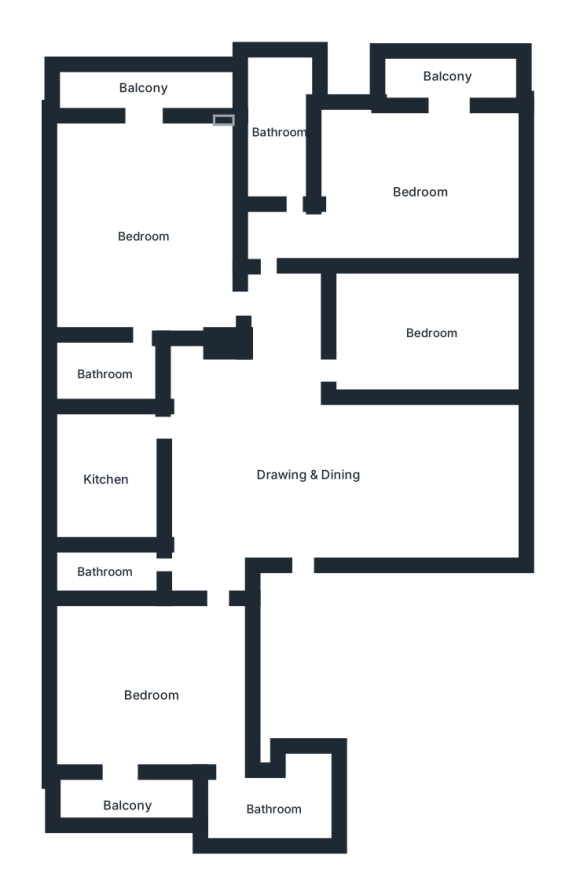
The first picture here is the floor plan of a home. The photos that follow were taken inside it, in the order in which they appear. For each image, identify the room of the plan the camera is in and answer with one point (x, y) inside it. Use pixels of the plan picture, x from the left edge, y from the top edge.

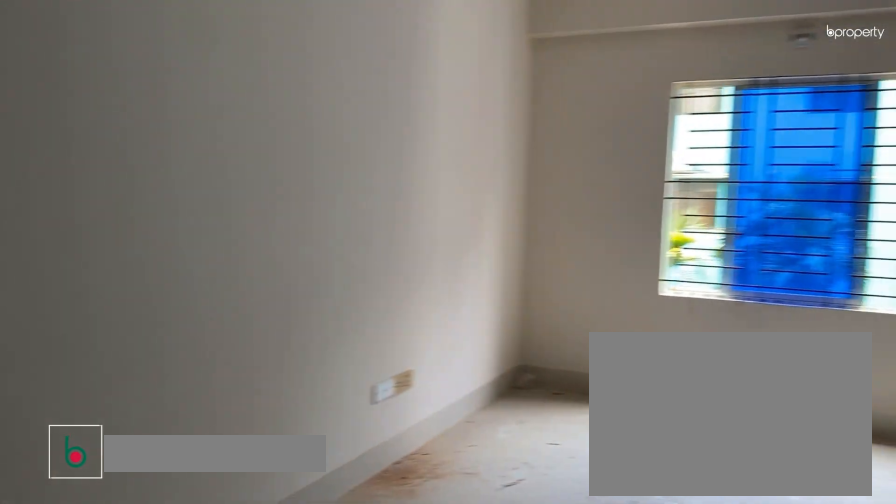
(309, 474)
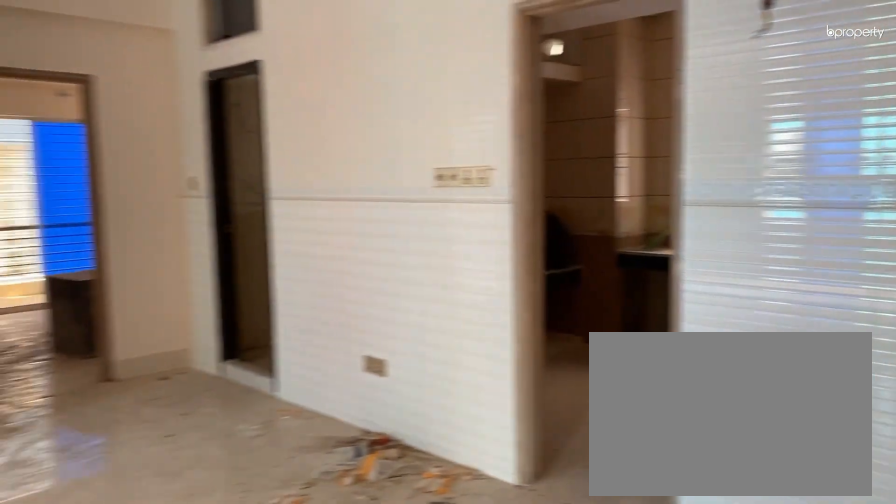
(309, 474)
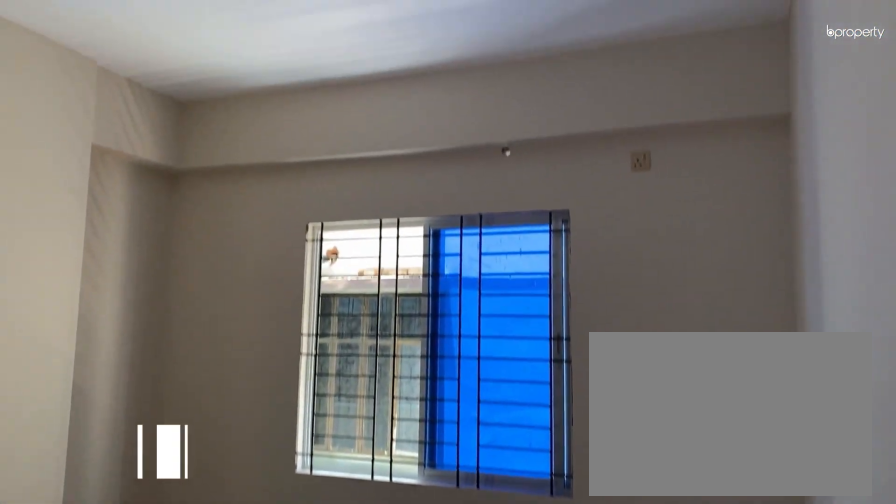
(152, 695)
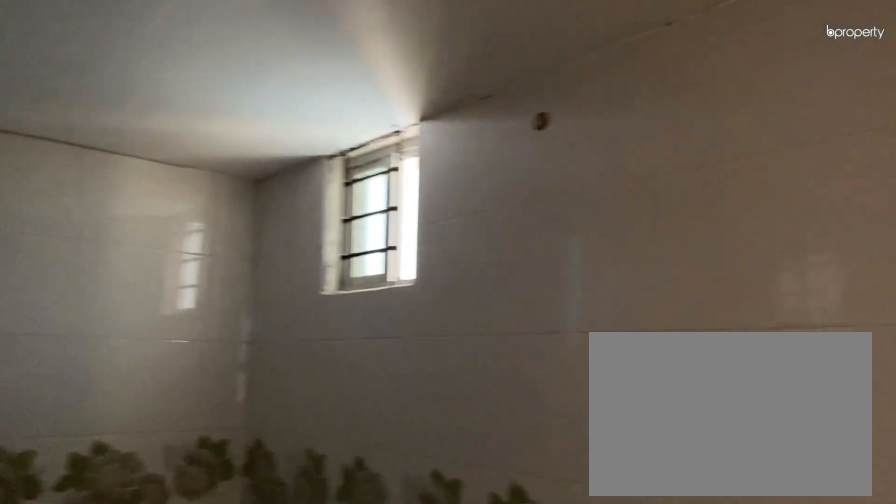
(272, 807)
